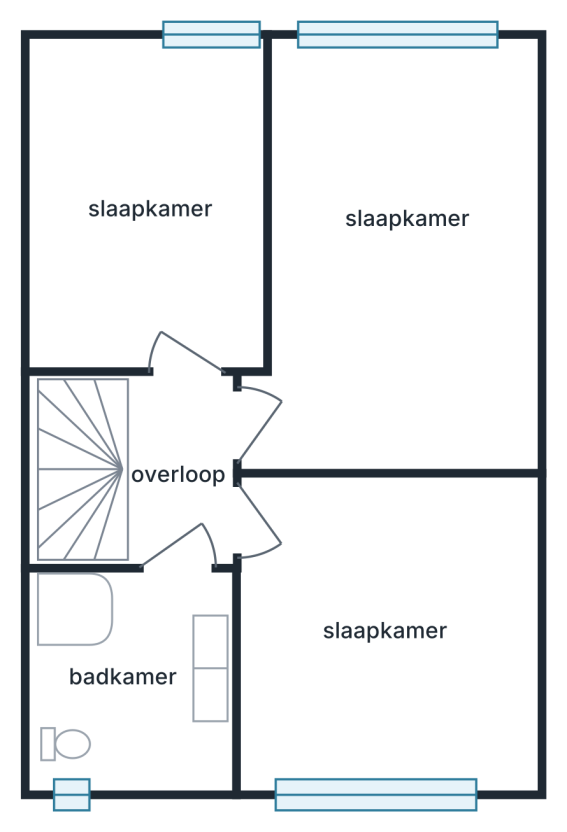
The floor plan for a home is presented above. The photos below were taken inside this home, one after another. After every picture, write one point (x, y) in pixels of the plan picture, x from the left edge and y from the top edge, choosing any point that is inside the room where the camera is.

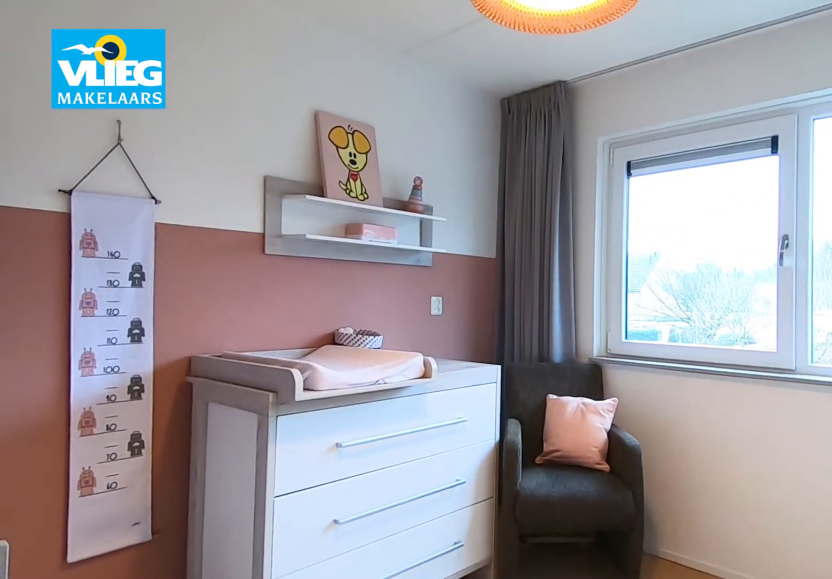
(384, 629)
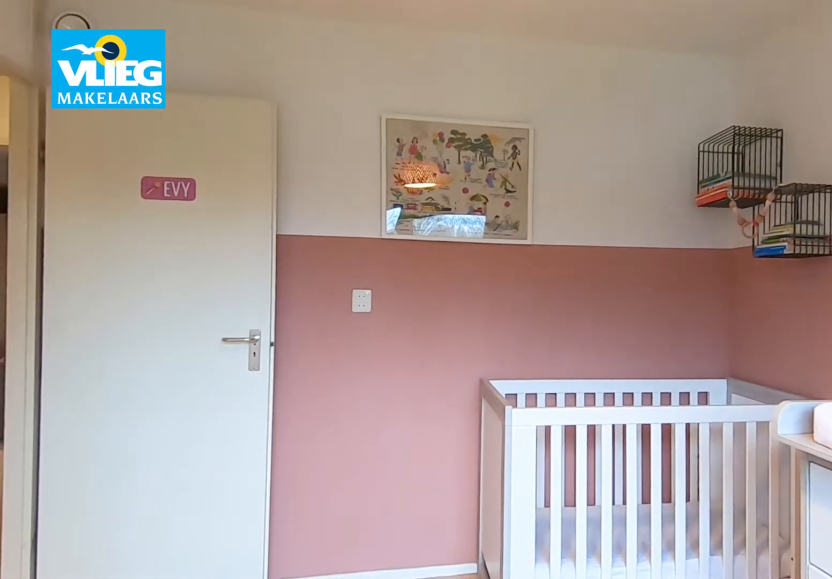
(384, 629)
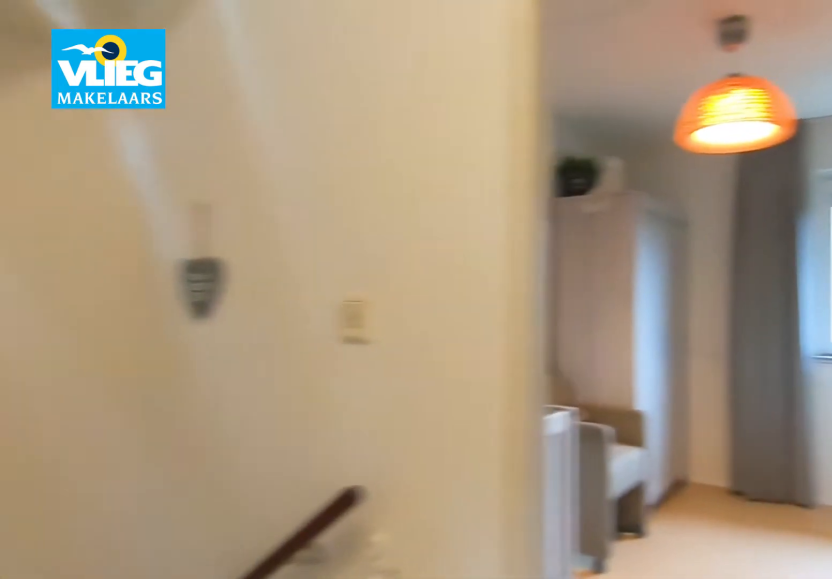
(177, 478)
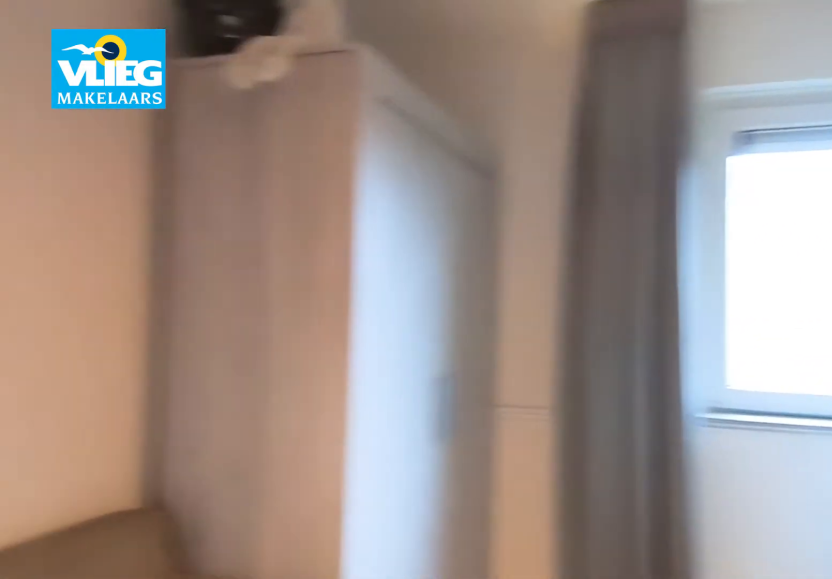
(137, 182)
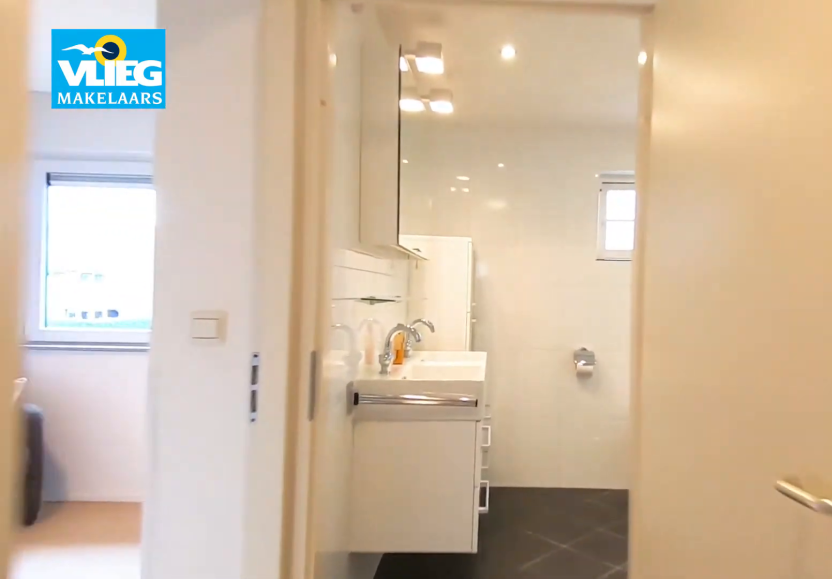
(177, 478)
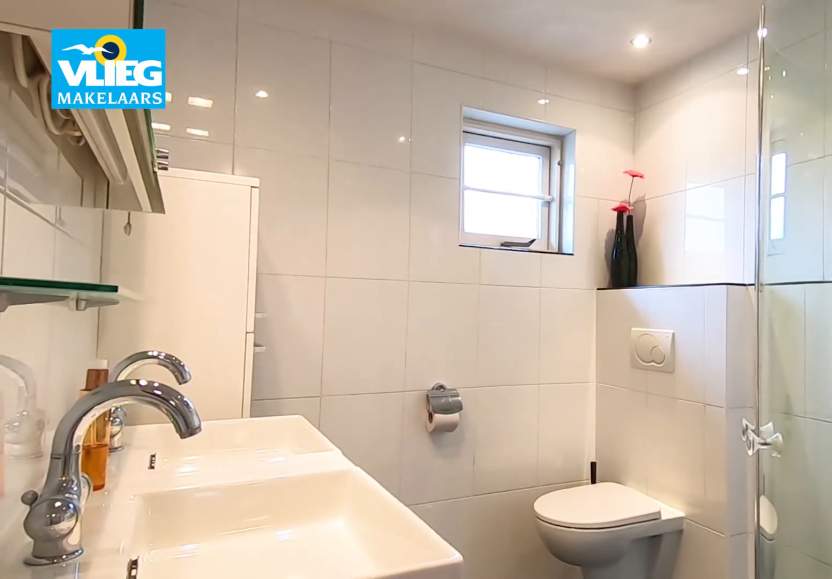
(135, 674)
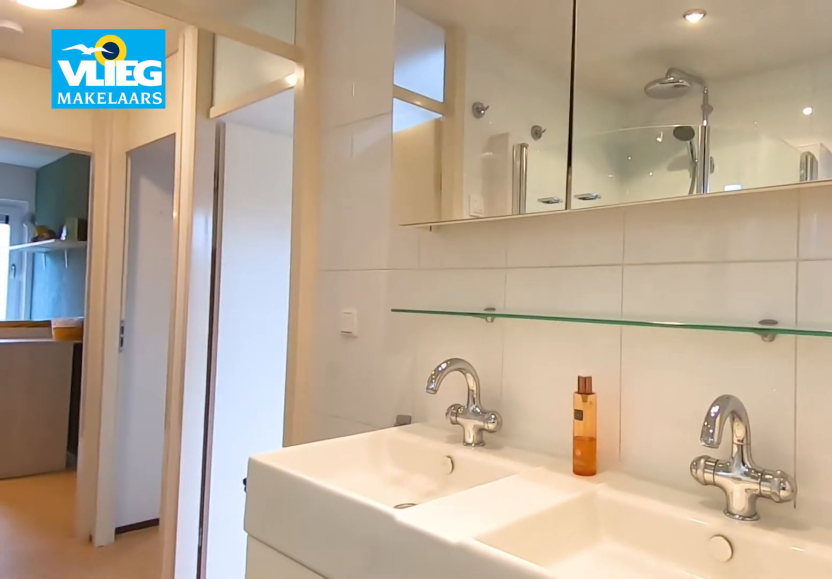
(135, 674)
